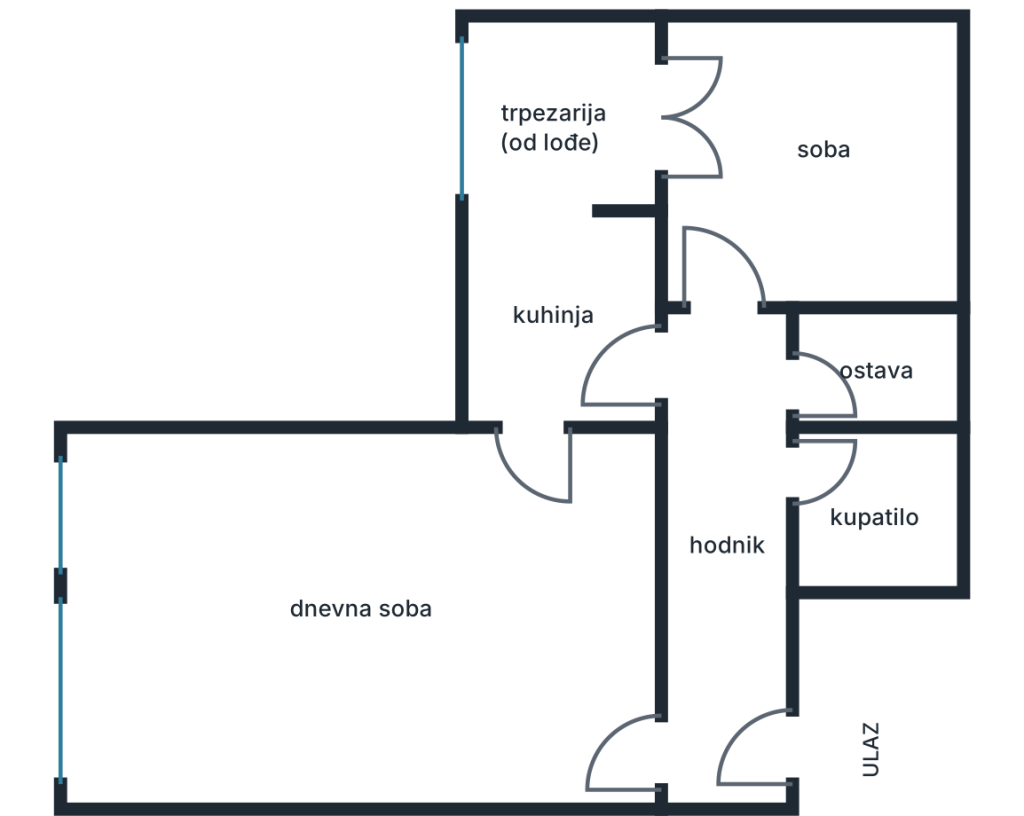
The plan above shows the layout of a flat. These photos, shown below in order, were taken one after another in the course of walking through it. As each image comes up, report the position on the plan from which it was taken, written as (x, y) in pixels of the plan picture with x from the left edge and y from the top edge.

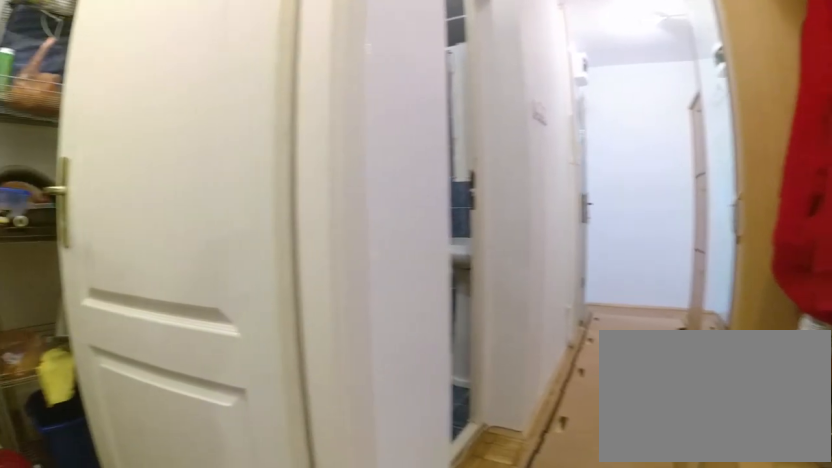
(720, 310)
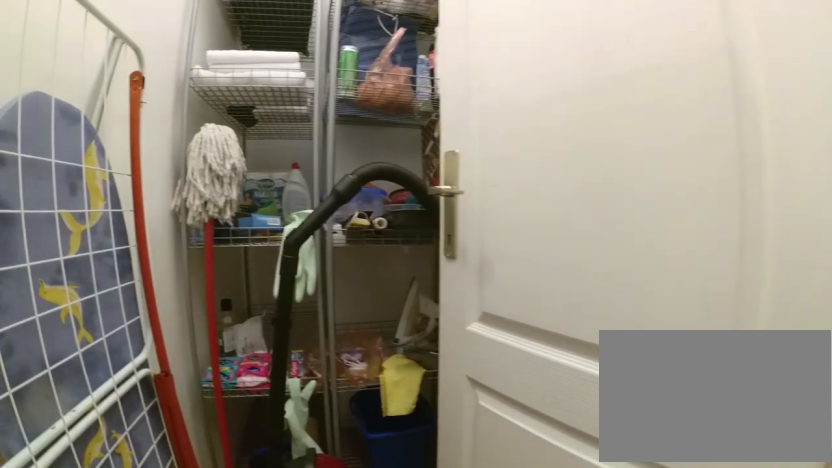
(737, 348)
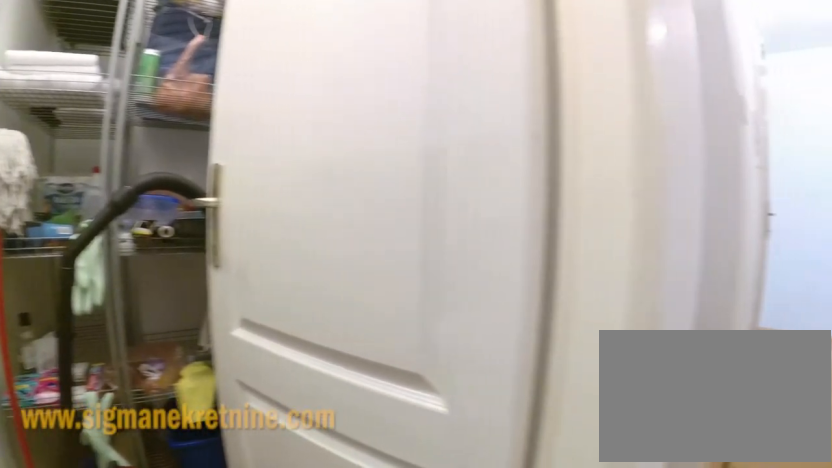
(745, 344)
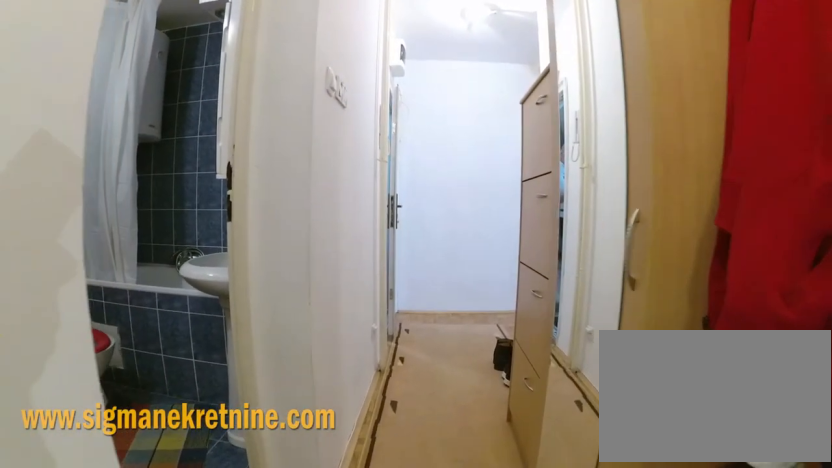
(727, 370)
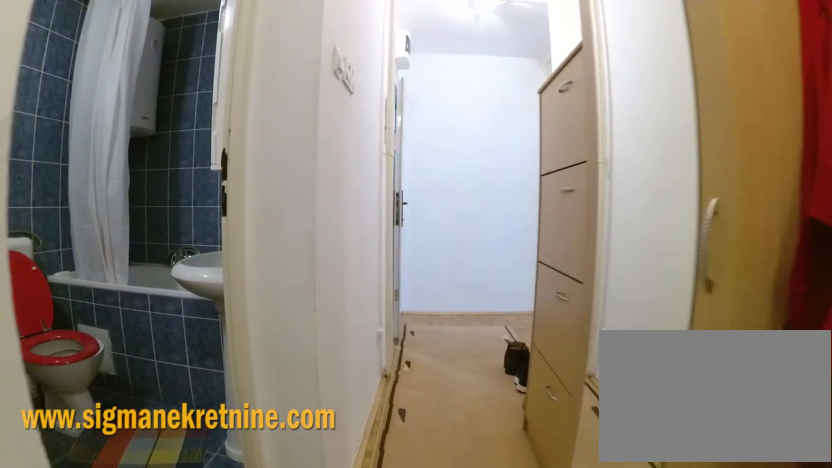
(726, 391)
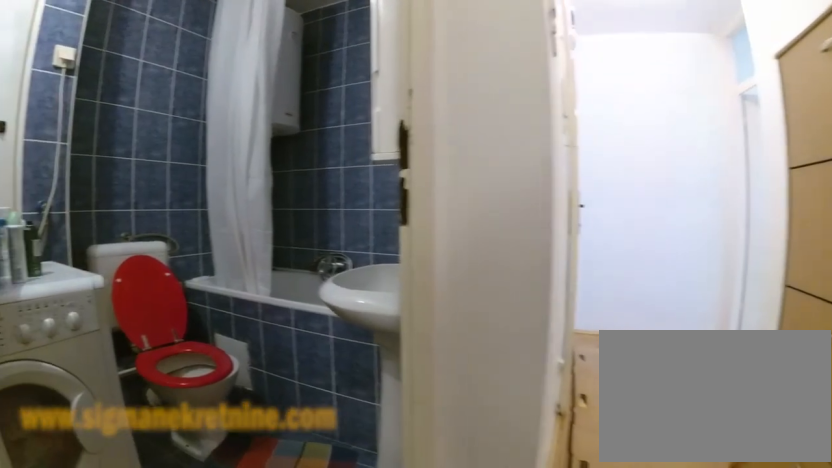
(729, 455)
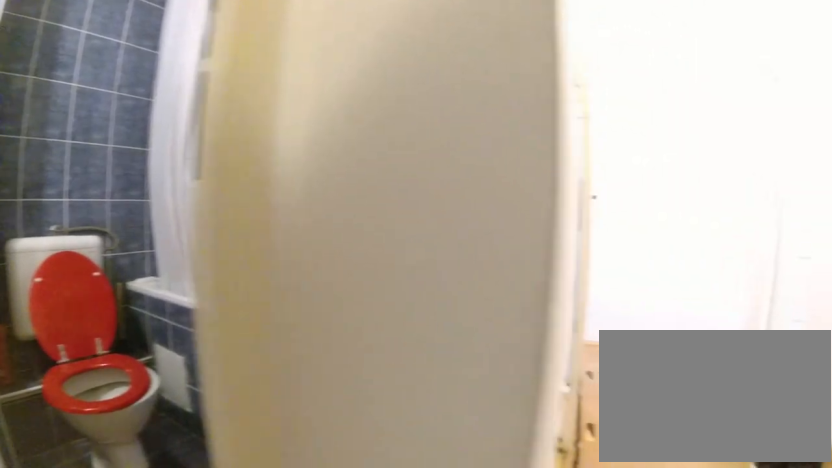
(756, 468)
